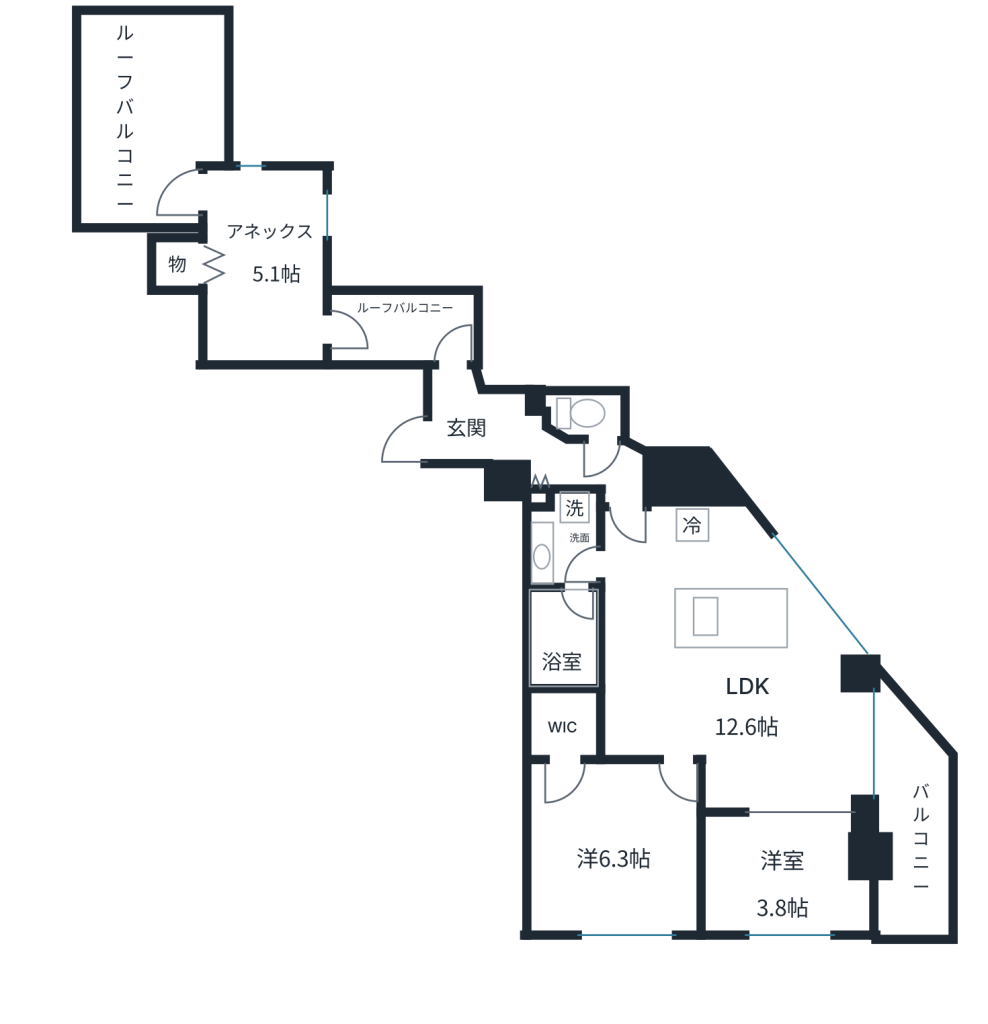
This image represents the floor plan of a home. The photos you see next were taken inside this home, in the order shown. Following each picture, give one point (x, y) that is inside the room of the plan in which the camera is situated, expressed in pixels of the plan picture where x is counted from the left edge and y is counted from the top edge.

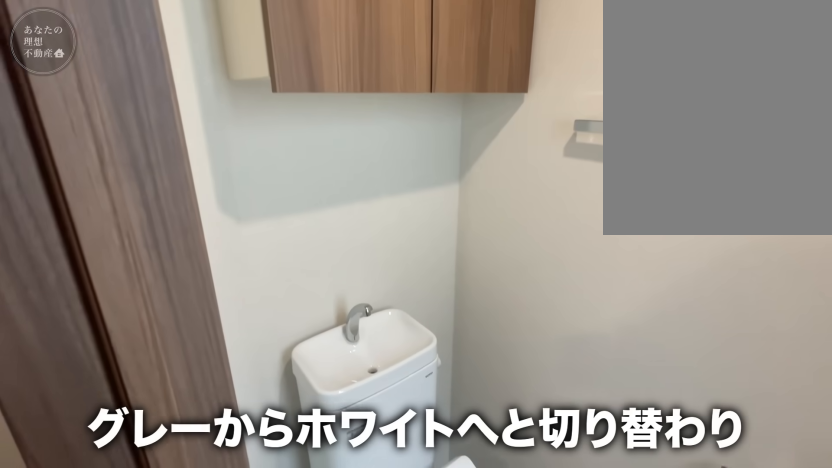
(534, 457)
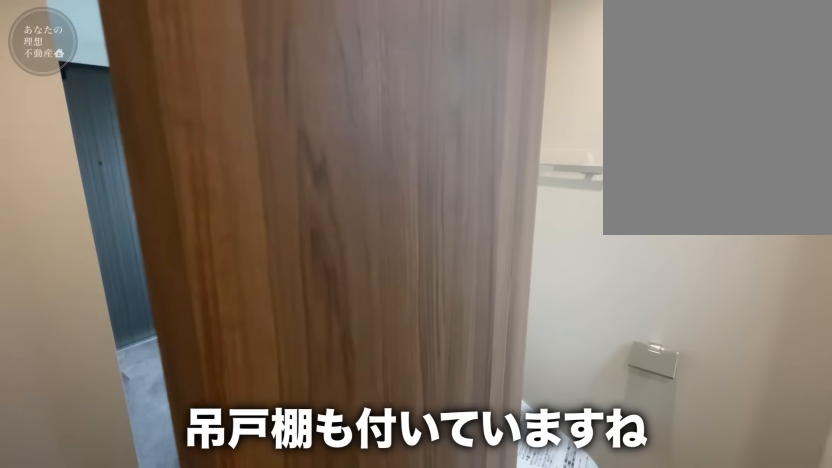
(534, 457)
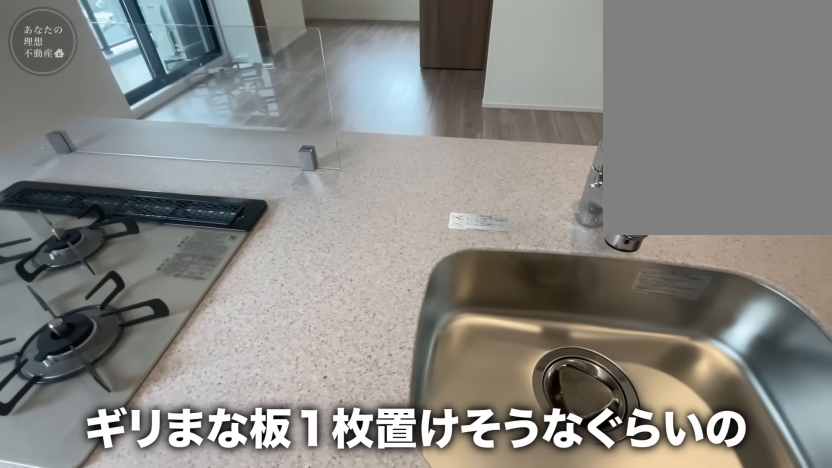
(723, 542)
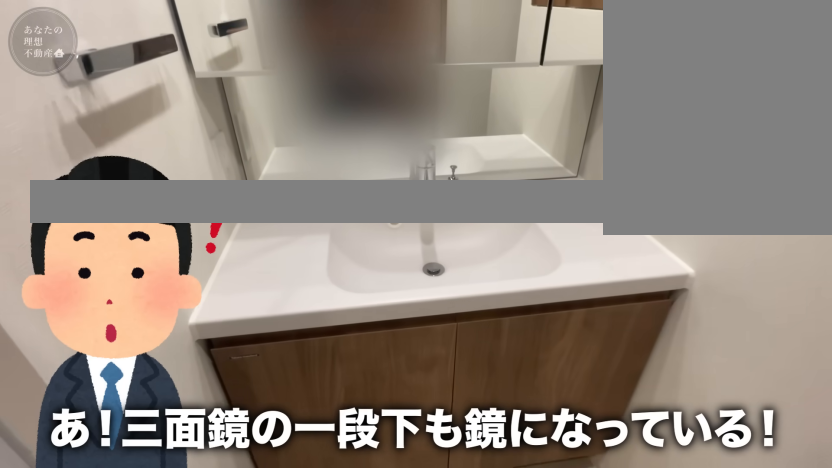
(573, 548)
